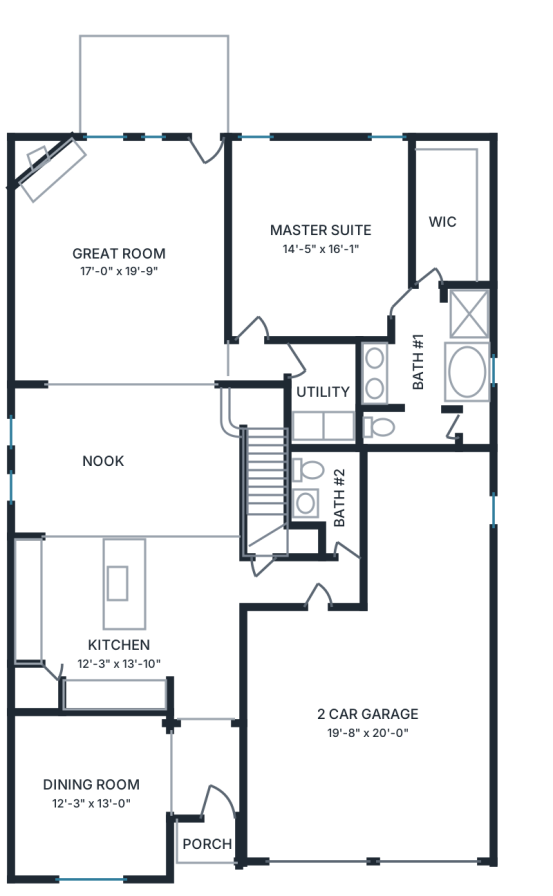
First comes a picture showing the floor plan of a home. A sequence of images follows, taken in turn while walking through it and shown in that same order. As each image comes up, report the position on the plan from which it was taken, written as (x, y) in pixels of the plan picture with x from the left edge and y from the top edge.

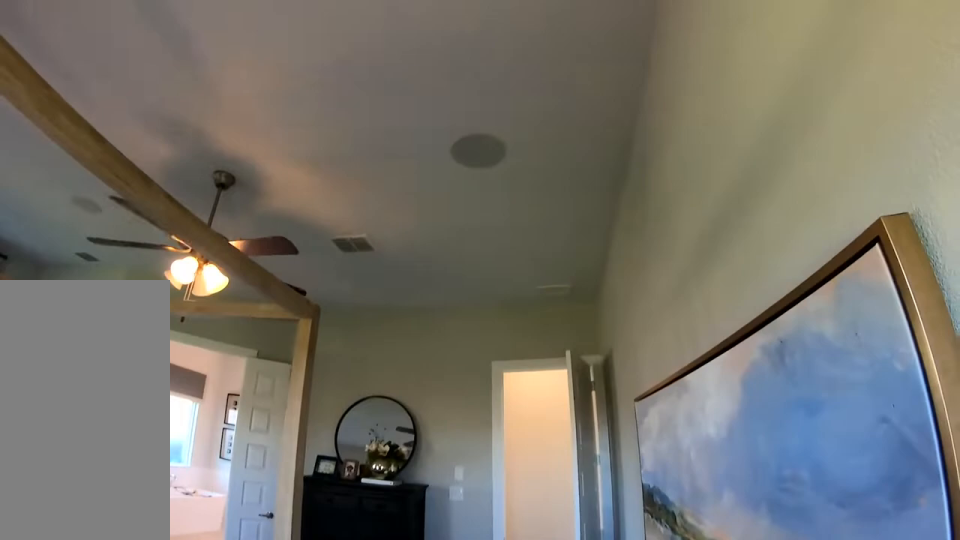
(252, 190)
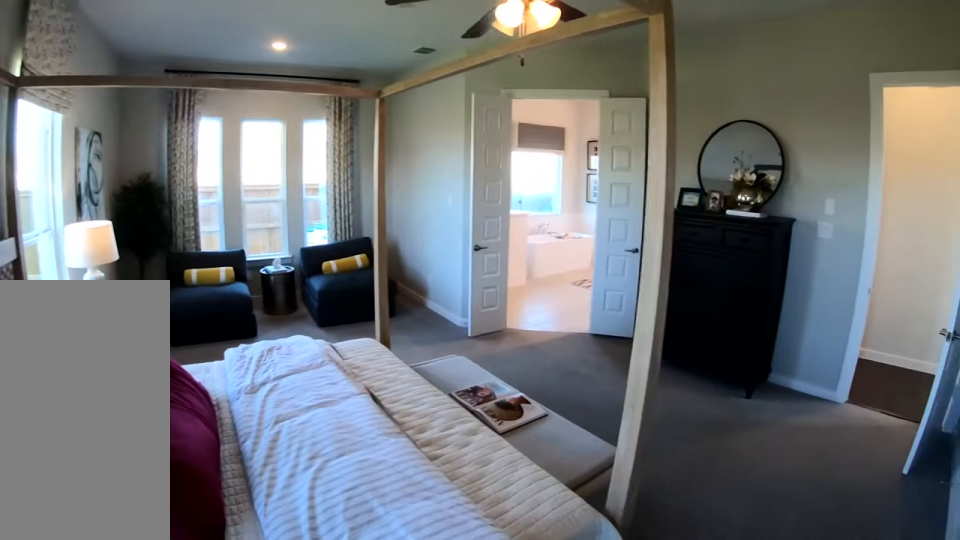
(252, 248)
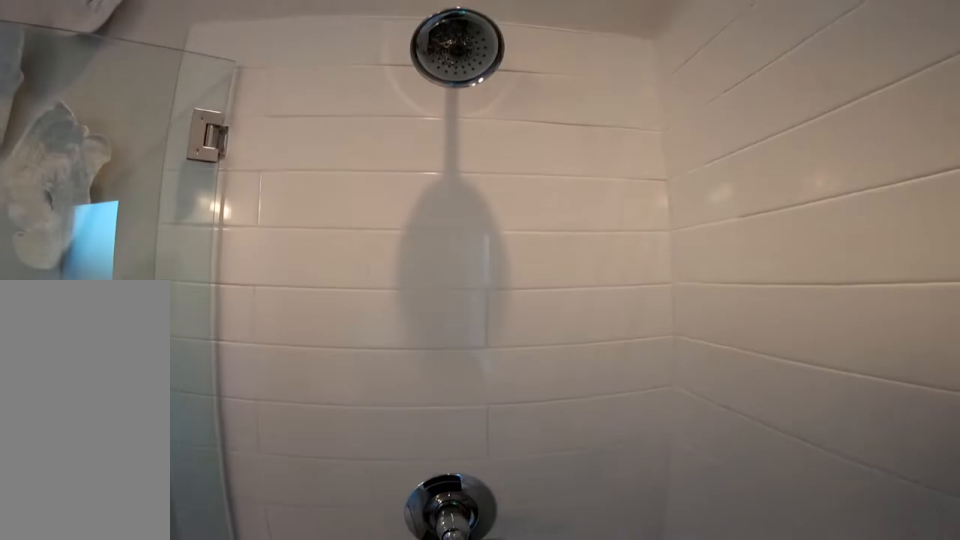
(392, 360)
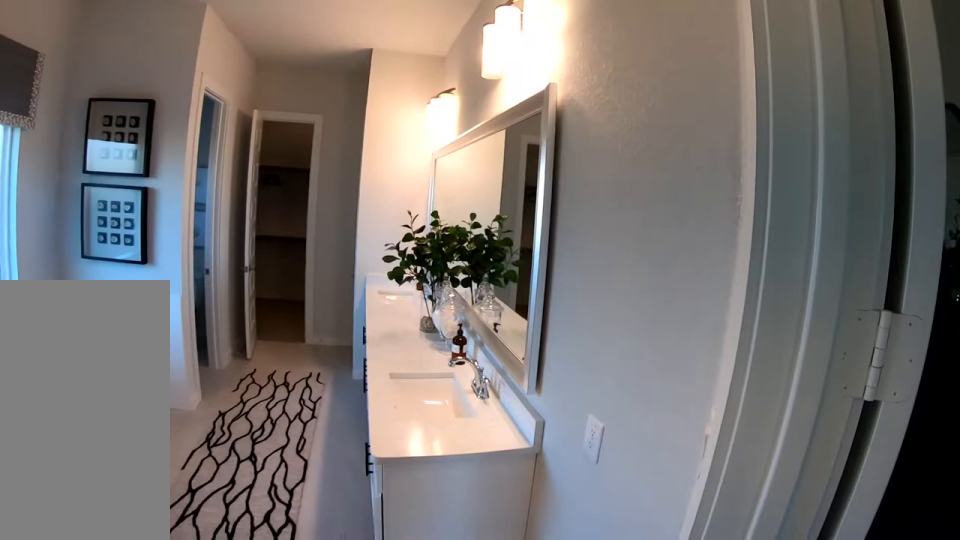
(424, 365)
